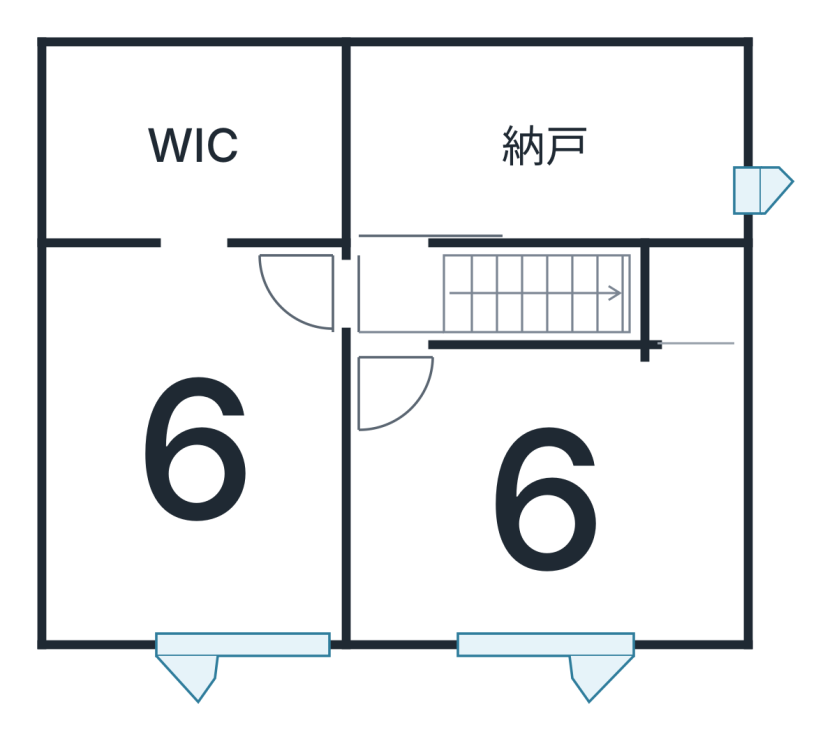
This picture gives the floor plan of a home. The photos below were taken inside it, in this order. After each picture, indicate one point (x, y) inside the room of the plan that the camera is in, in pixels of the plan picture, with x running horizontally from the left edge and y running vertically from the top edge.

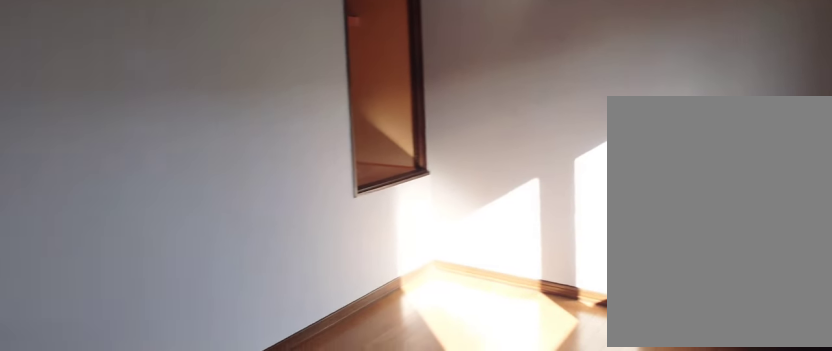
(529, 520)
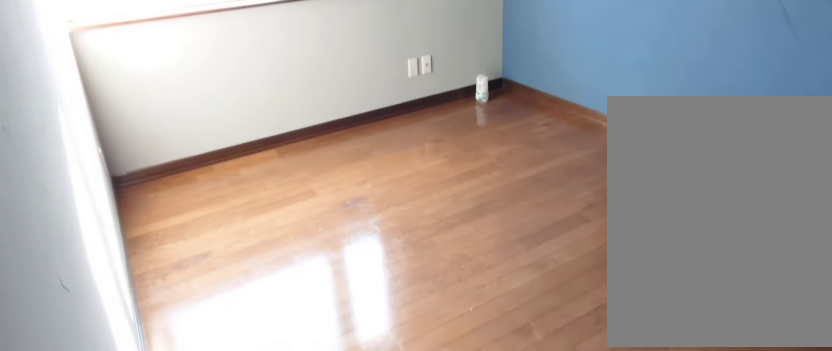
(178, 476)
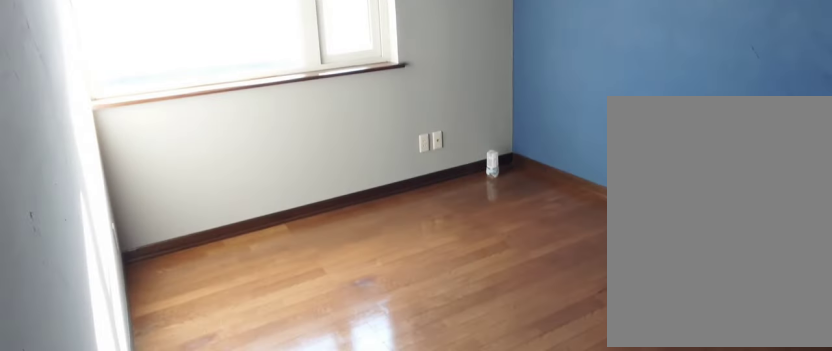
(178, 476)
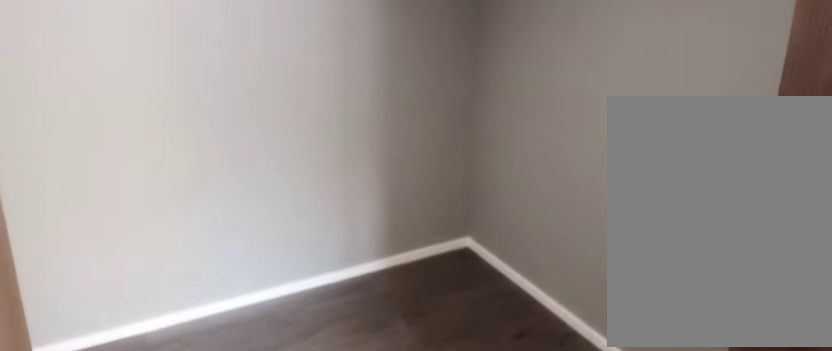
(205, 158)
